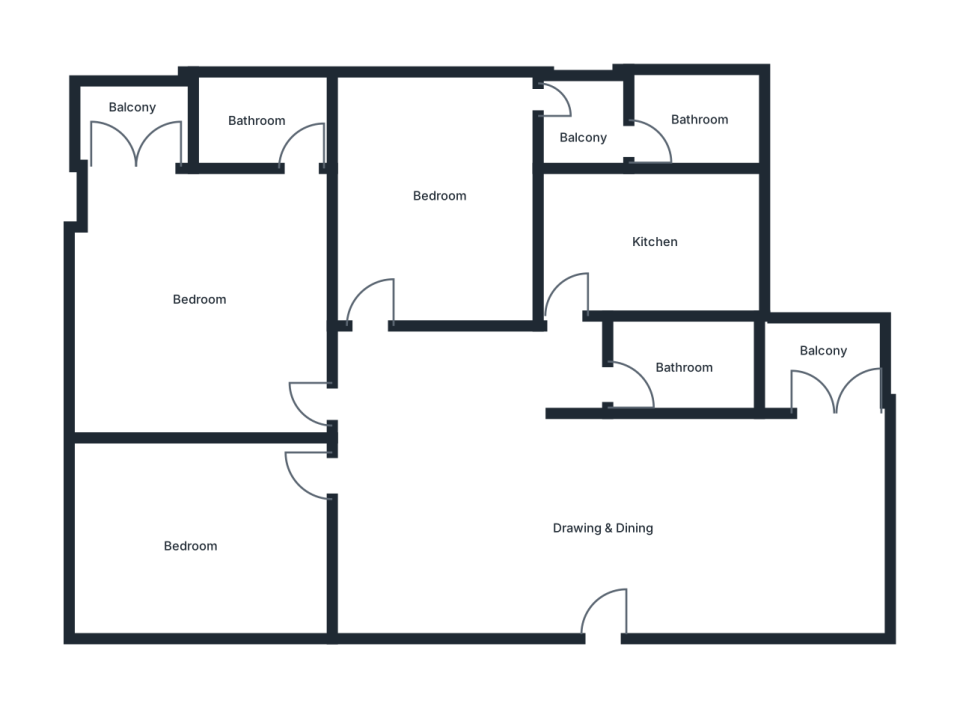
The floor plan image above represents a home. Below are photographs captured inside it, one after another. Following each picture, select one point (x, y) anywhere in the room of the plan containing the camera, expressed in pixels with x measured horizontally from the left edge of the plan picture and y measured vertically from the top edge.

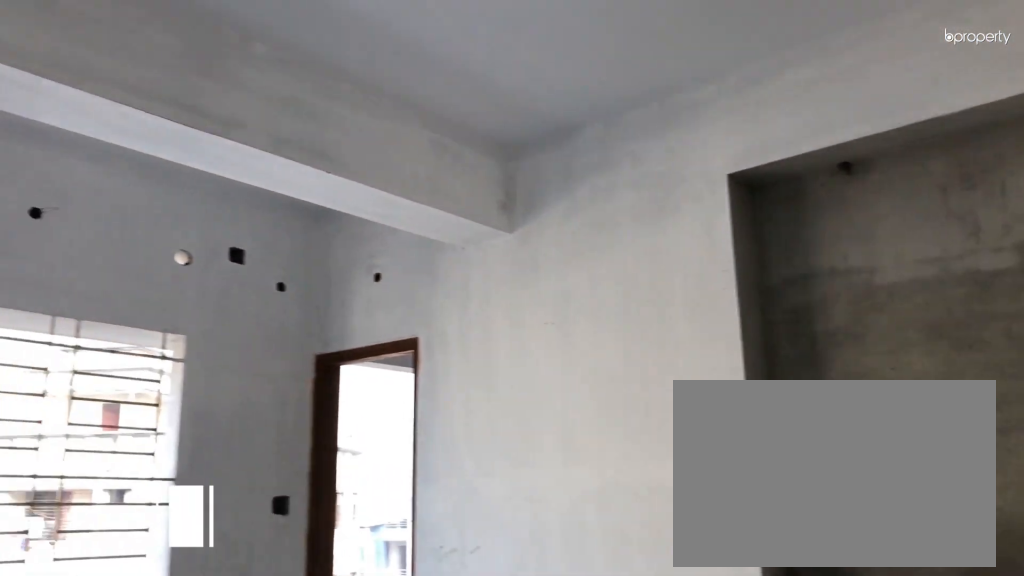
(441, 196)
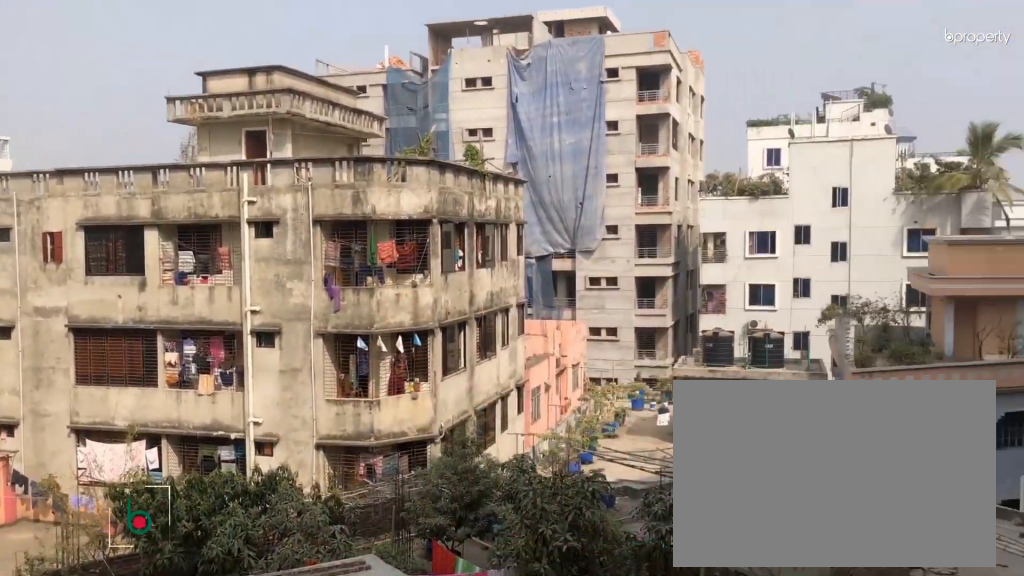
(581, 124)
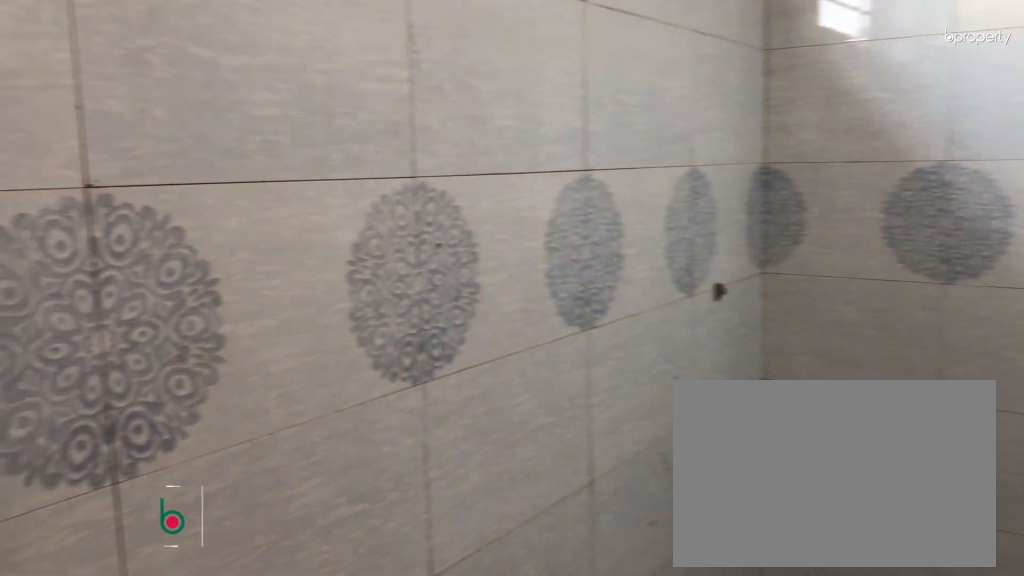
(698, 120)
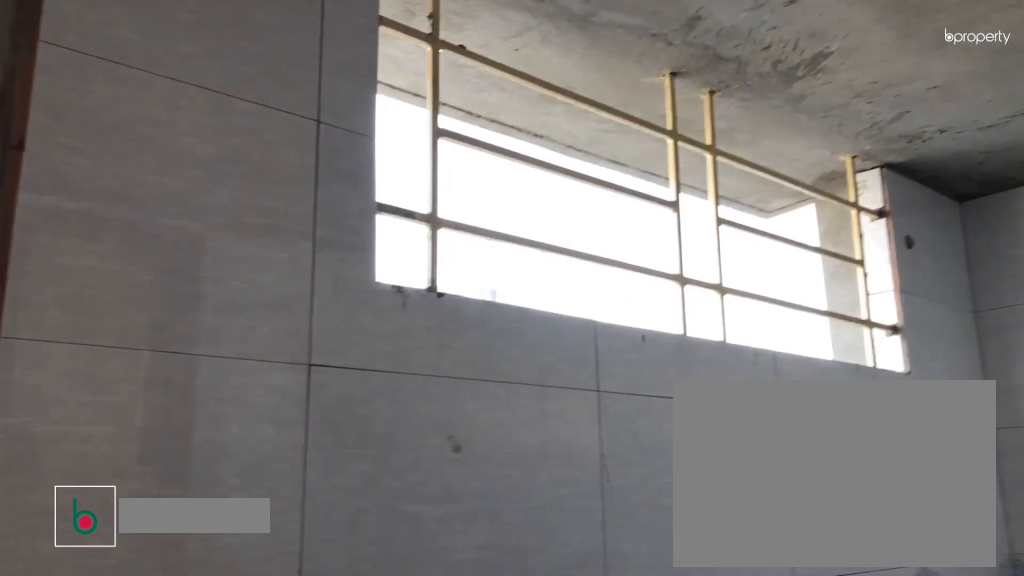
(698, 120)
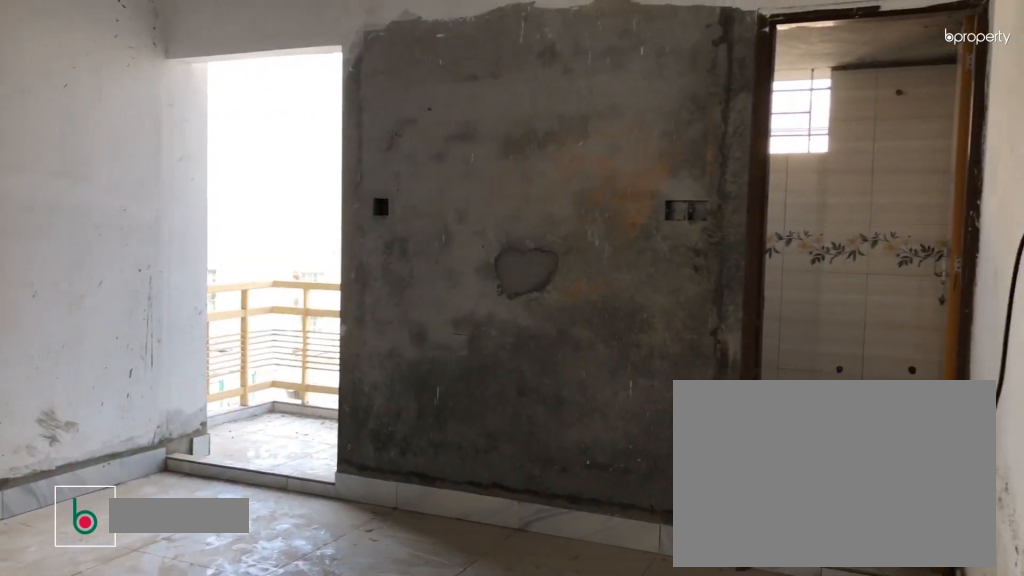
(203, 305)
